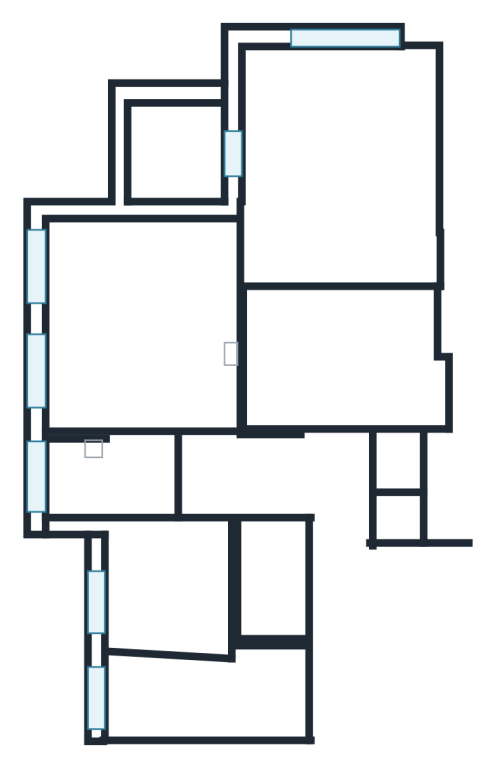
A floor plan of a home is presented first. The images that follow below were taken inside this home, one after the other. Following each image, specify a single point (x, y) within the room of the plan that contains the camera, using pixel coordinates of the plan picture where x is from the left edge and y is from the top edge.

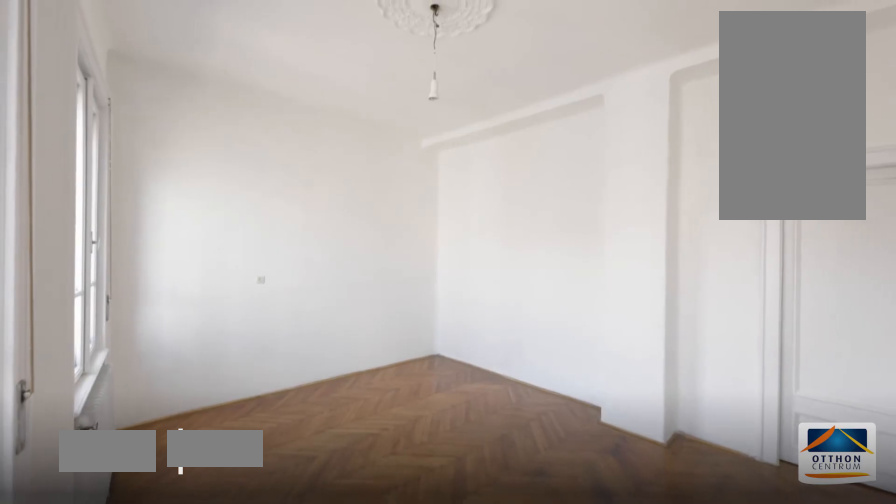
(148, 336)
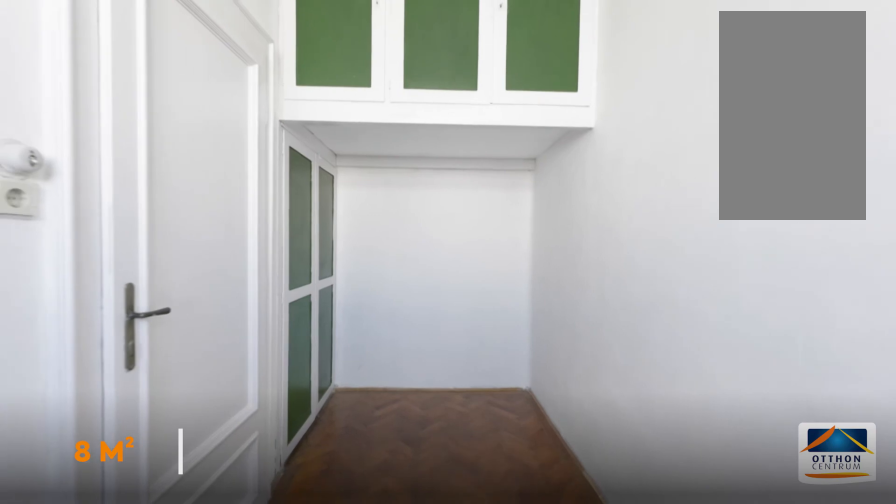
(189, 692)
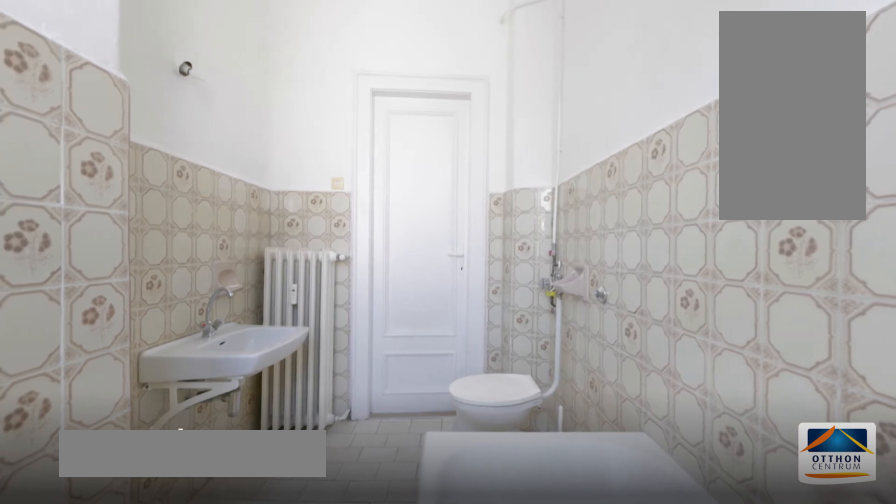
(114, 480)
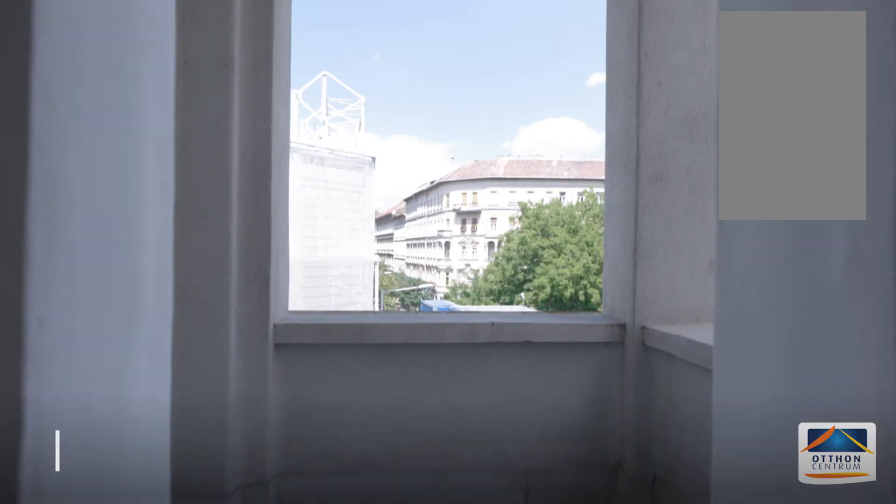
(181, 151)
